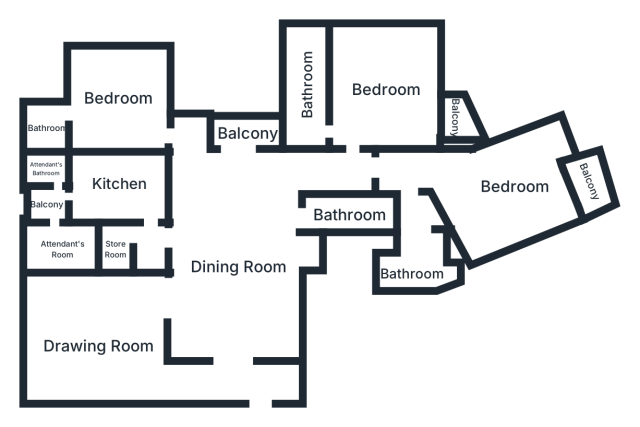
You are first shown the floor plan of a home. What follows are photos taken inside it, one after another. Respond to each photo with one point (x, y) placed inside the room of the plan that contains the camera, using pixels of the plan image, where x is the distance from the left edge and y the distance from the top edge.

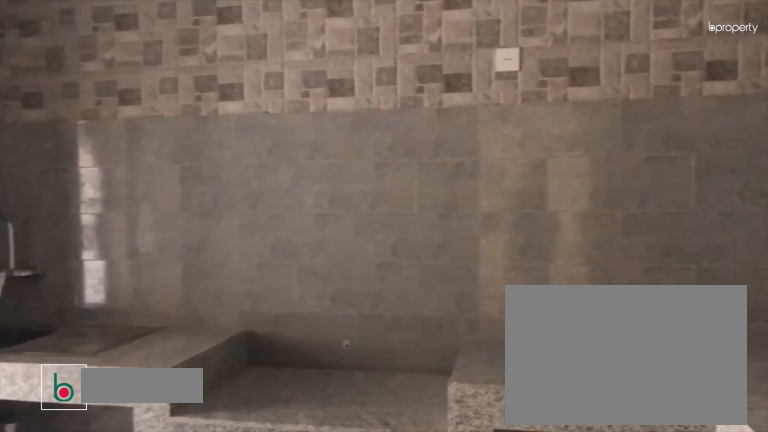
(119, 186)
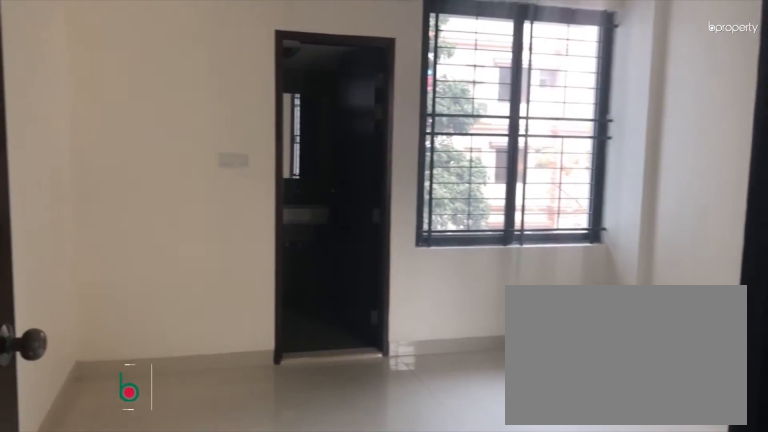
(117, 100)
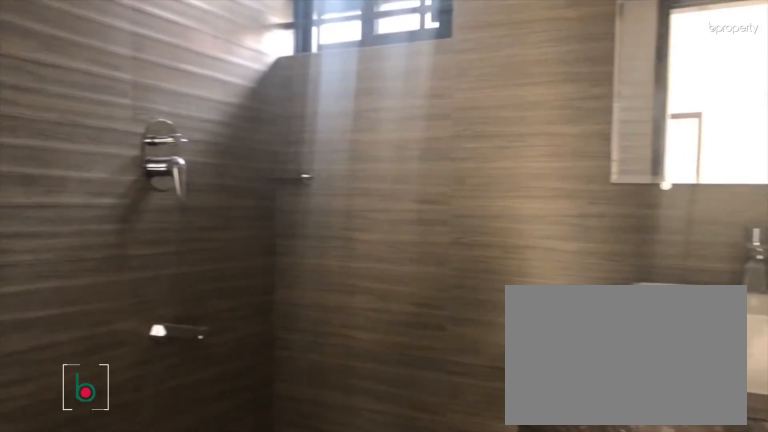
(51, 128)
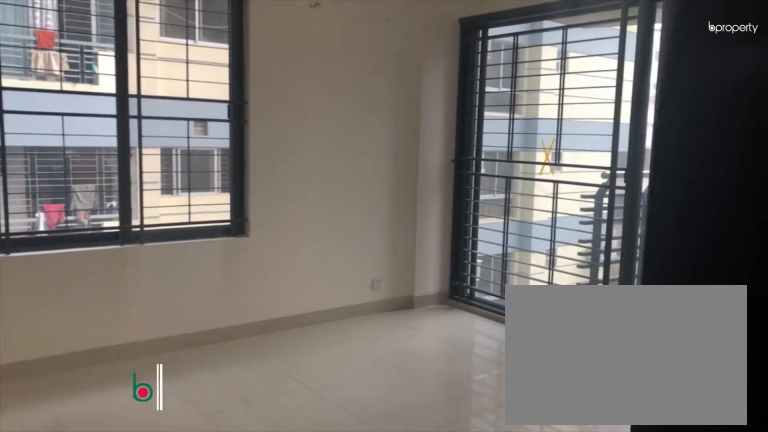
(386, 92)
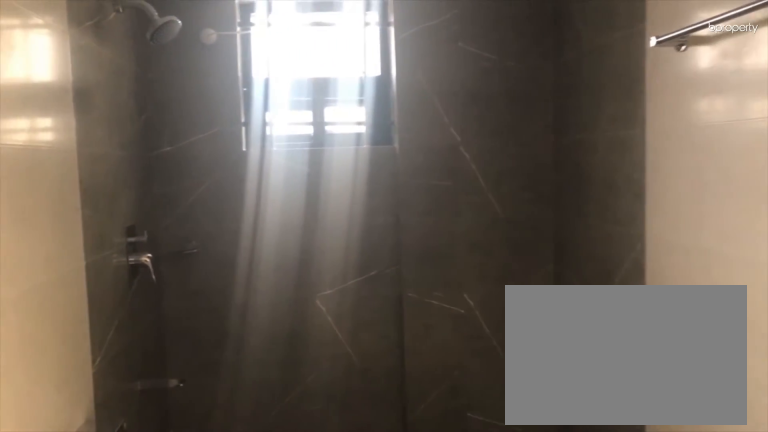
(308, 83)
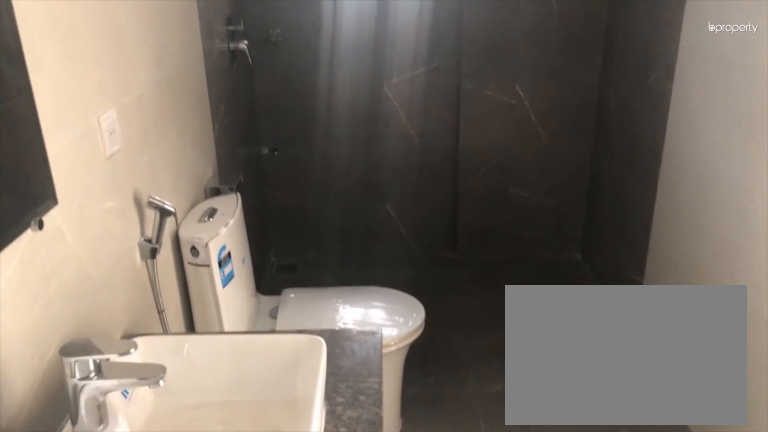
(308, 83)
